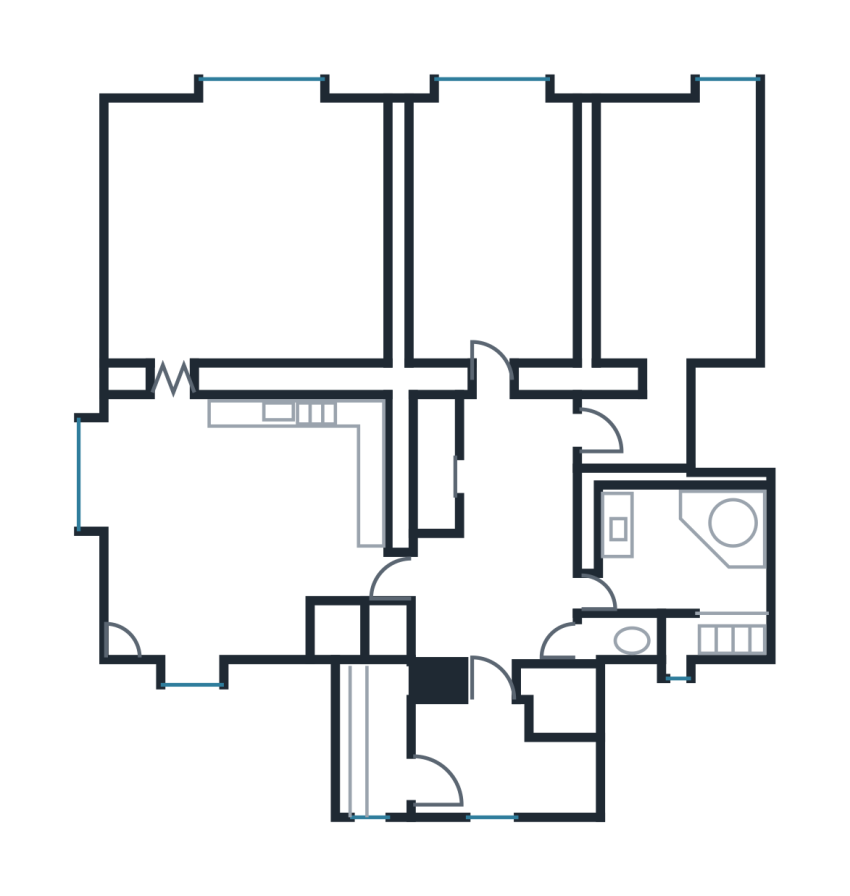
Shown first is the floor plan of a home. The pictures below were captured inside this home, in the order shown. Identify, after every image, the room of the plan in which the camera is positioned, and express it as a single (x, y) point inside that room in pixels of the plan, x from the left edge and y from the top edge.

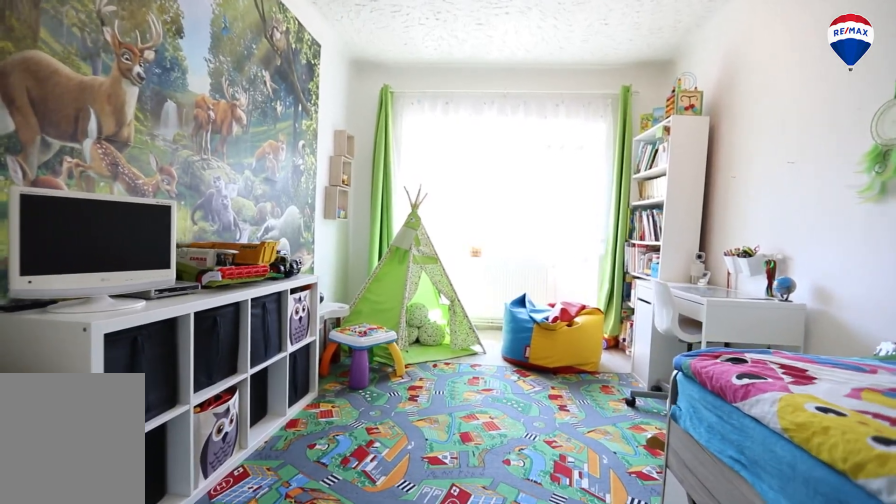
(496, 240)
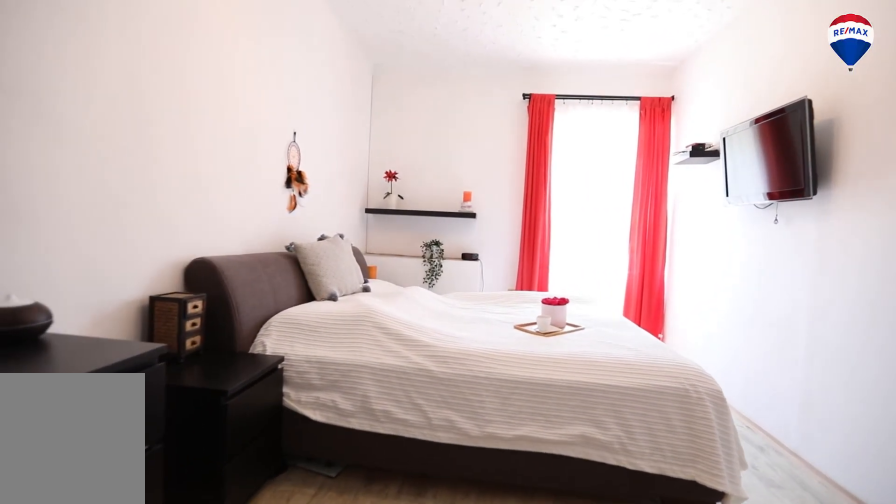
(668, 240)
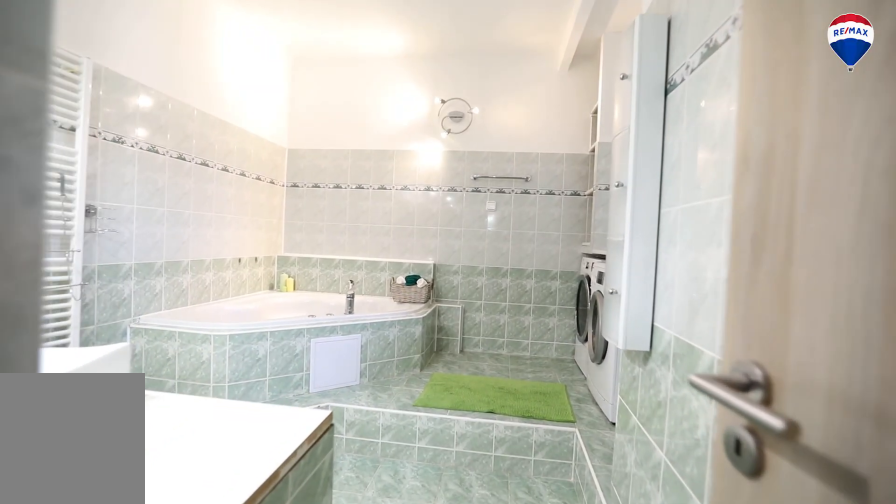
(685, 568)
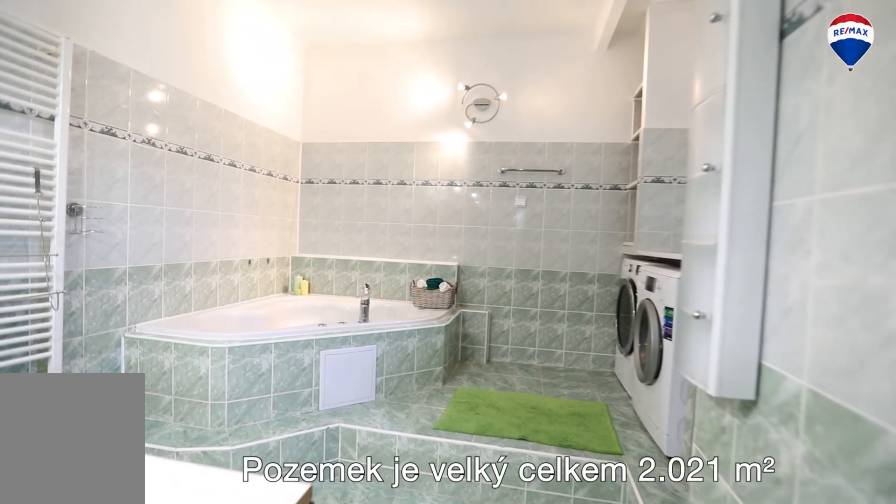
(685, 569)
